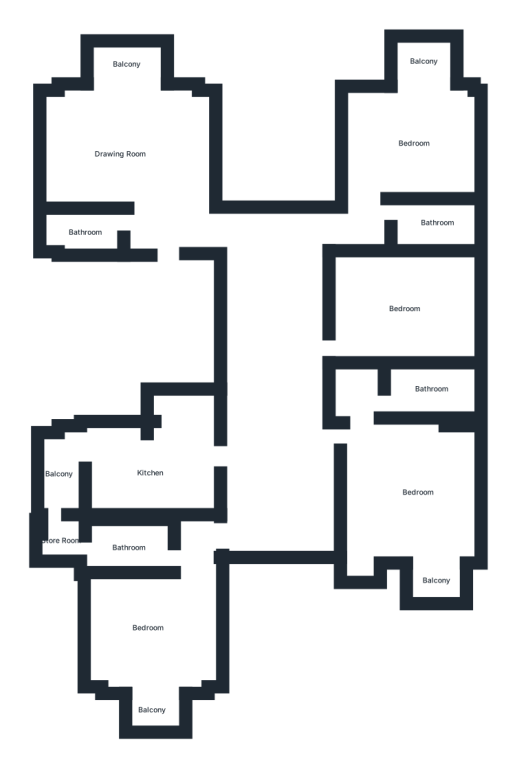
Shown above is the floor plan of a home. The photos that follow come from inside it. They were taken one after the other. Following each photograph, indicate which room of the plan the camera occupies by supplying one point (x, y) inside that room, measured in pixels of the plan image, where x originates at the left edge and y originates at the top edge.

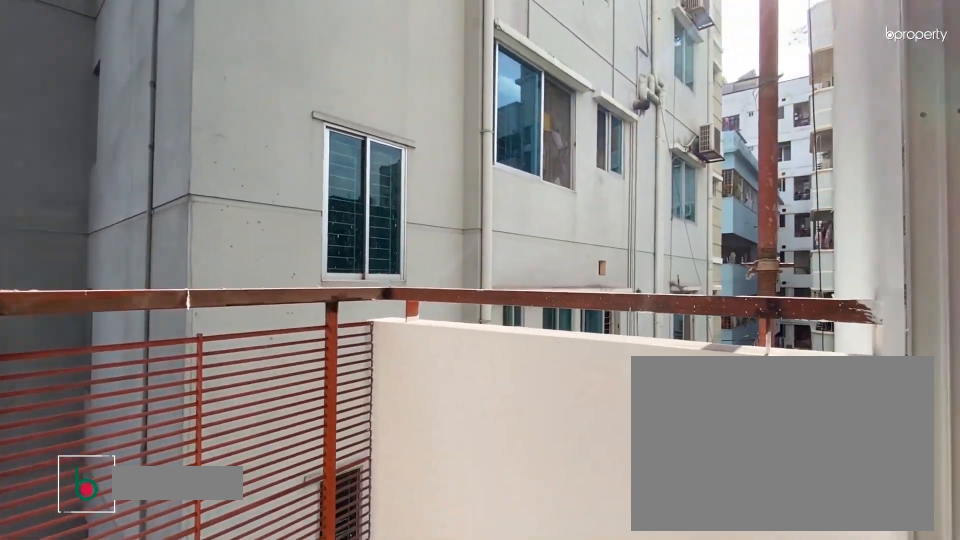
(155, 711)
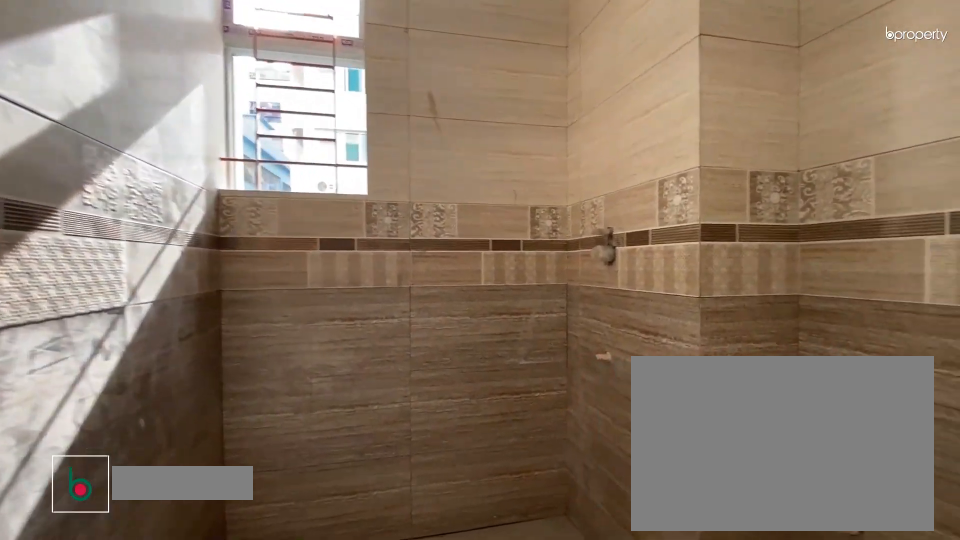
(132, 548)
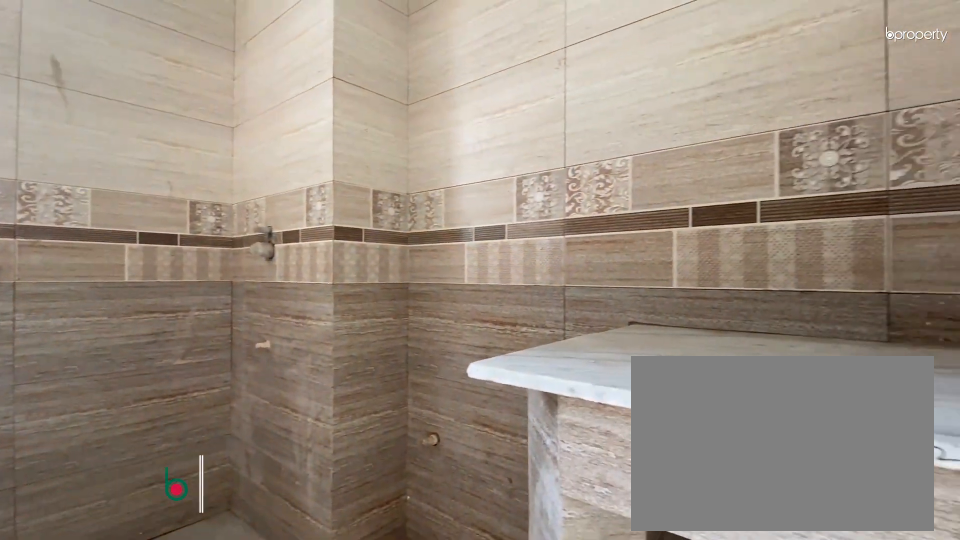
(132, 548)
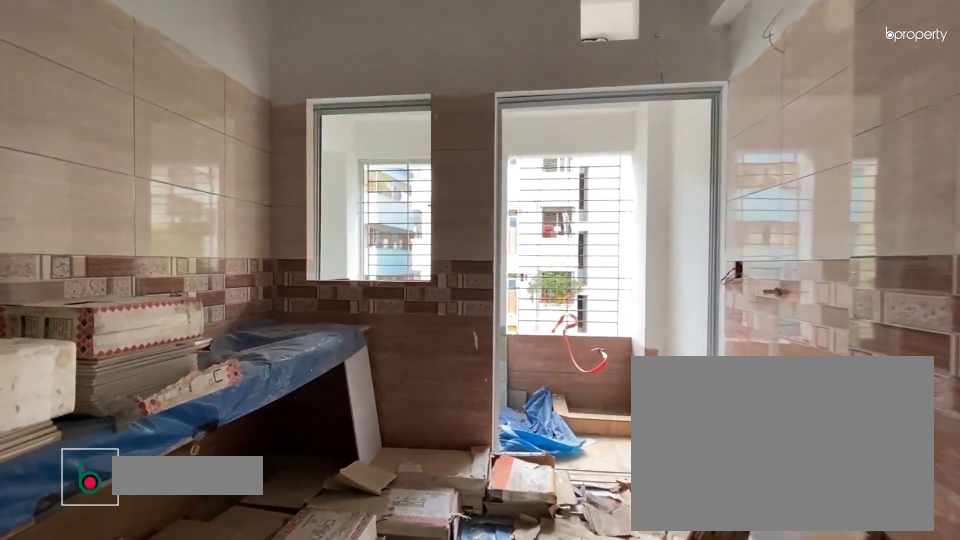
(147, 477)
